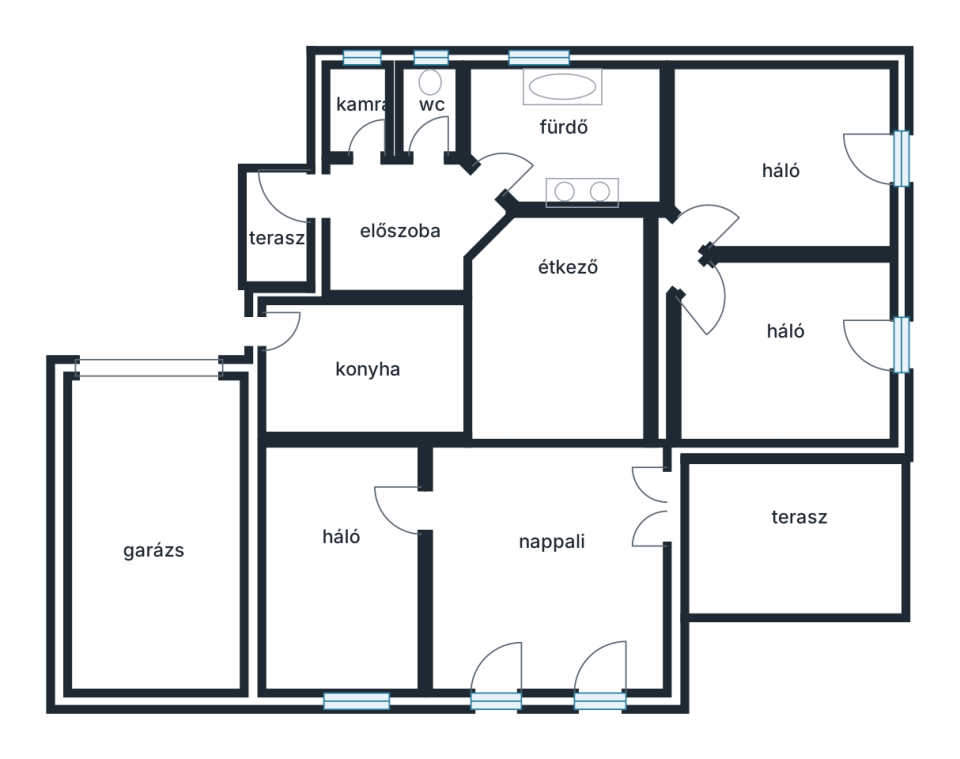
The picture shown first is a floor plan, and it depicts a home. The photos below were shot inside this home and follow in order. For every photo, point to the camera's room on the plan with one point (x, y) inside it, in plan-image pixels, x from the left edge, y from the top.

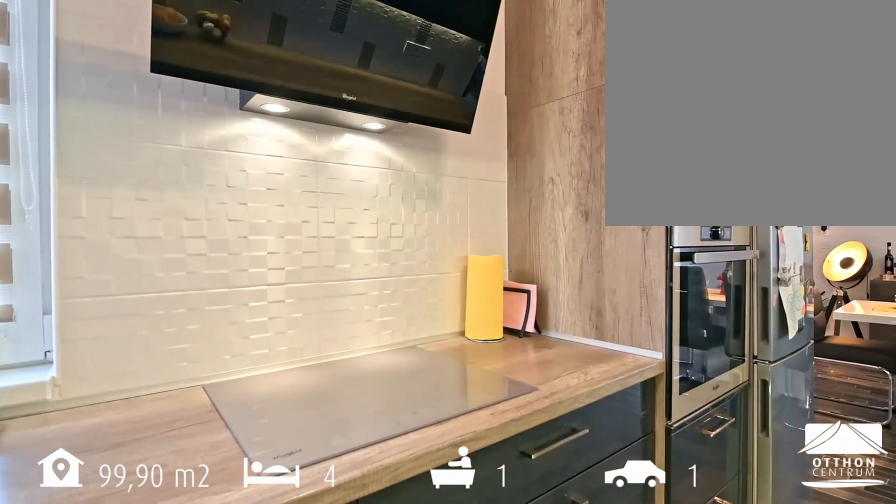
(365, 372)
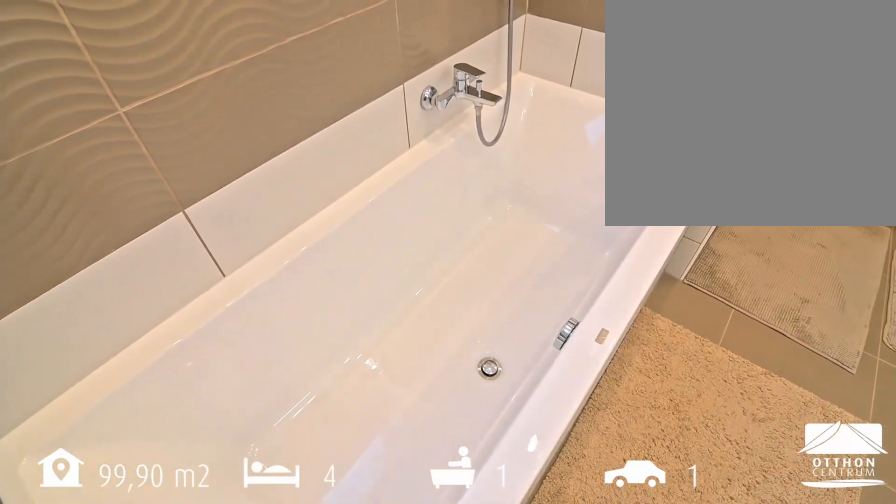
(573, 135)
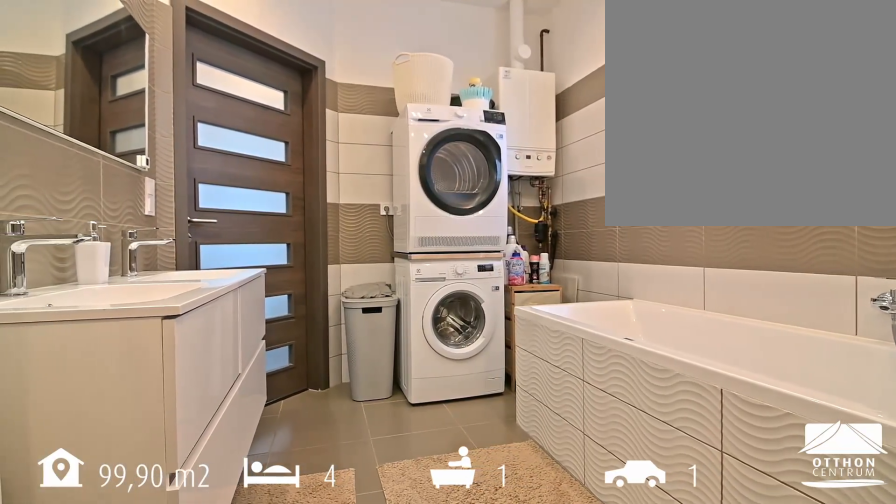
(573, 136)
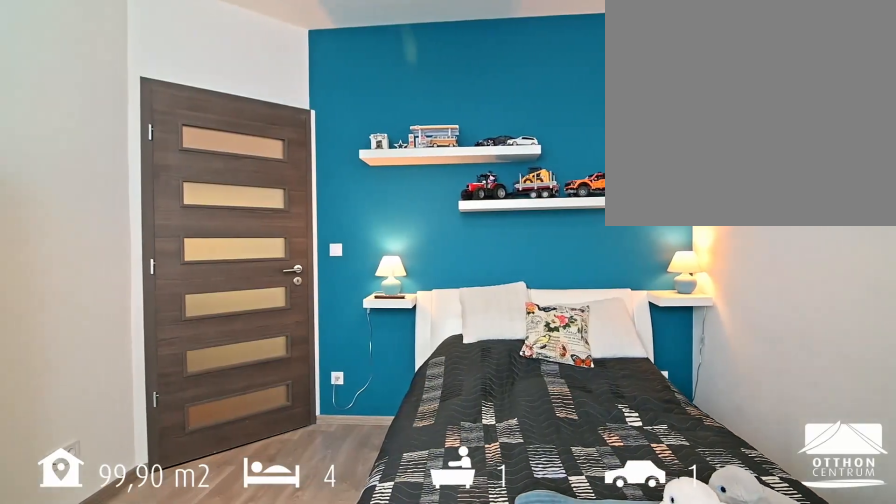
(791, 164)
